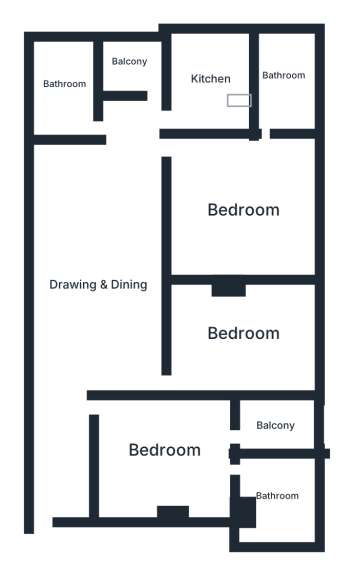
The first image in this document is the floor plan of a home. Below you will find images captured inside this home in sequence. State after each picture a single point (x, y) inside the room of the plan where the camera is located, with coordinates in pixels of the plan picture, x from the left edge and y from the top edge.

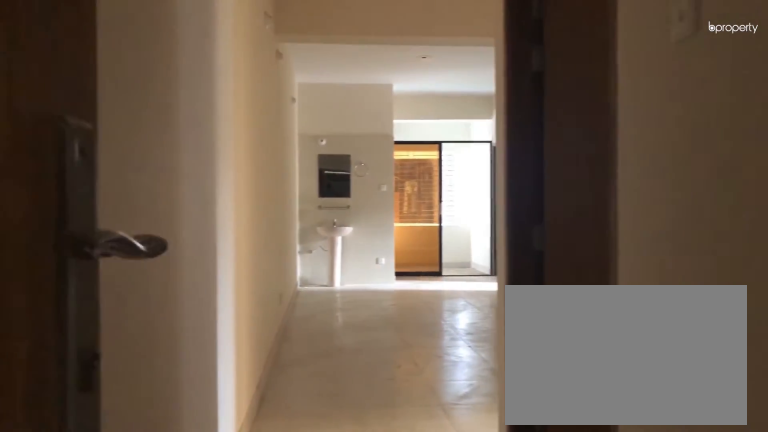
(49, 436)
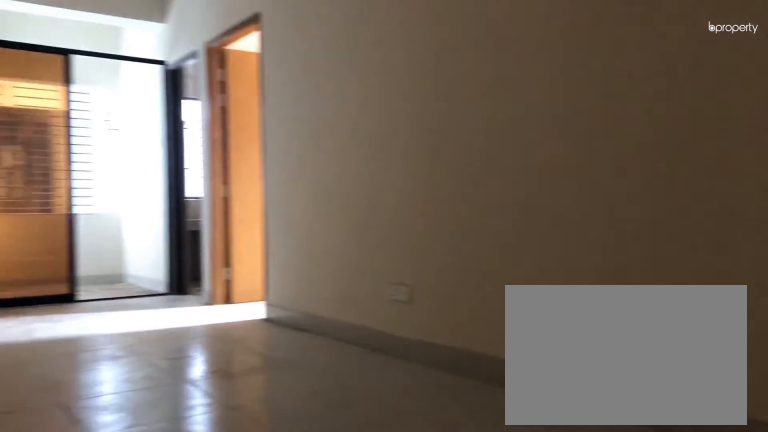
(98, 281)
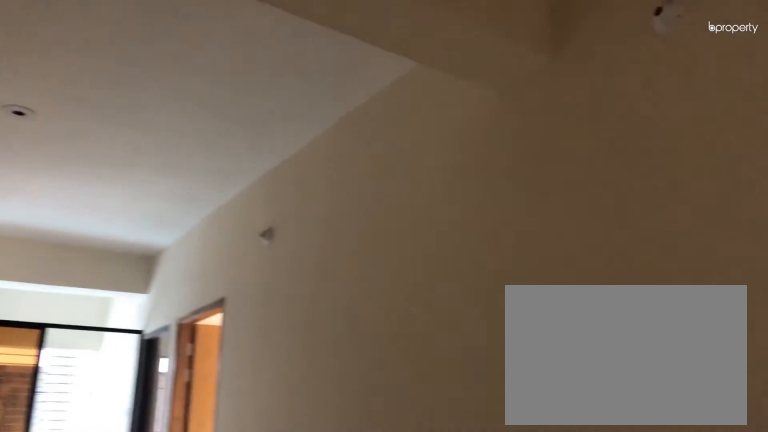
(98, 282)
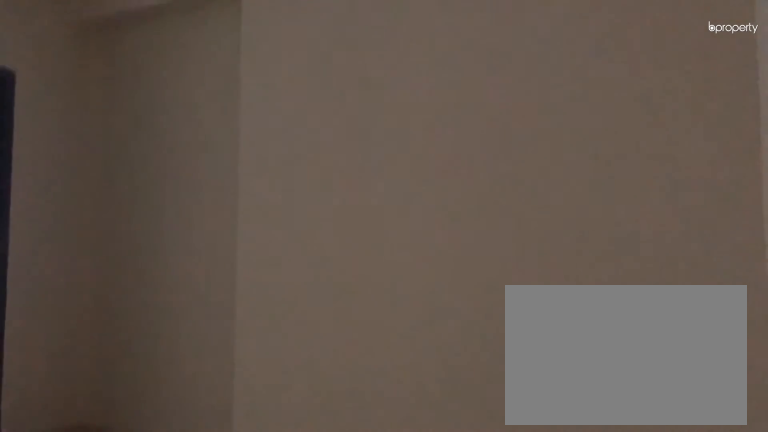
(164, 452)
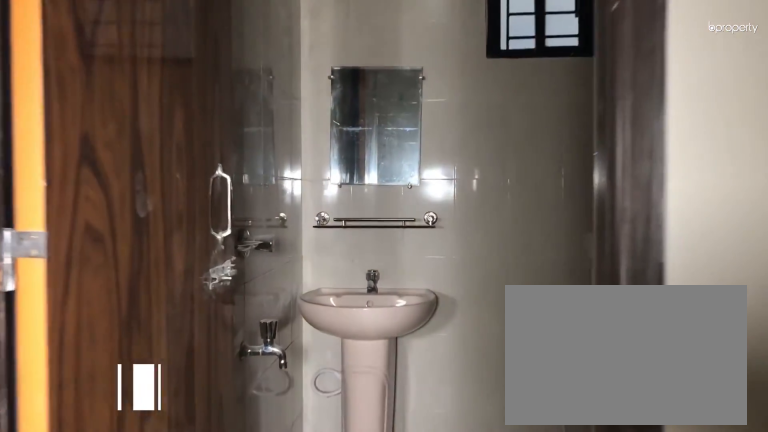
(278, 498)
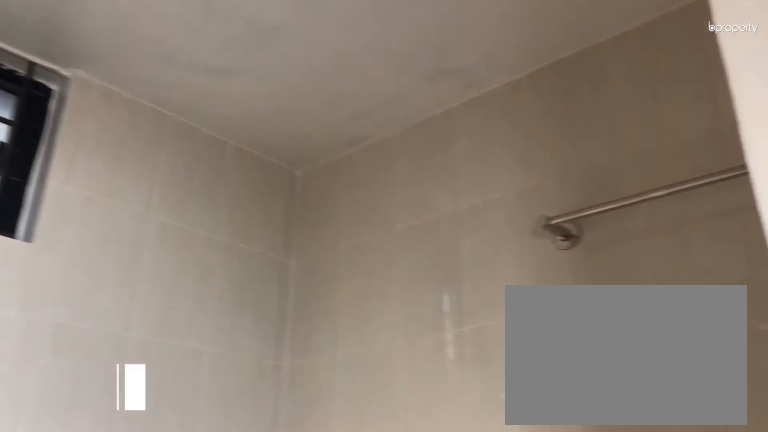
(278, 498)
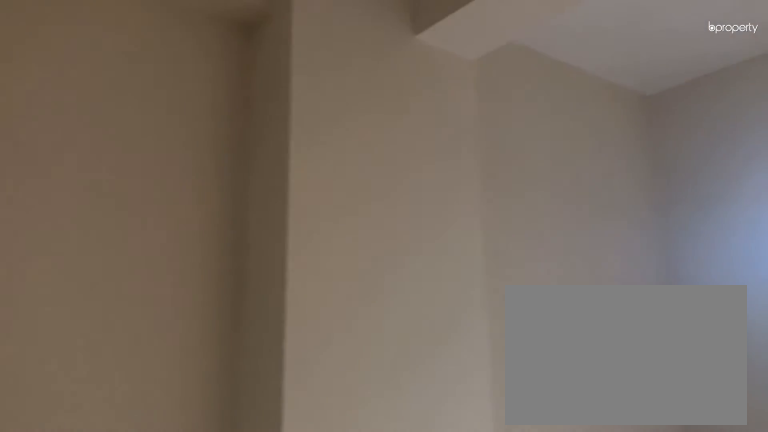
(245, 332)
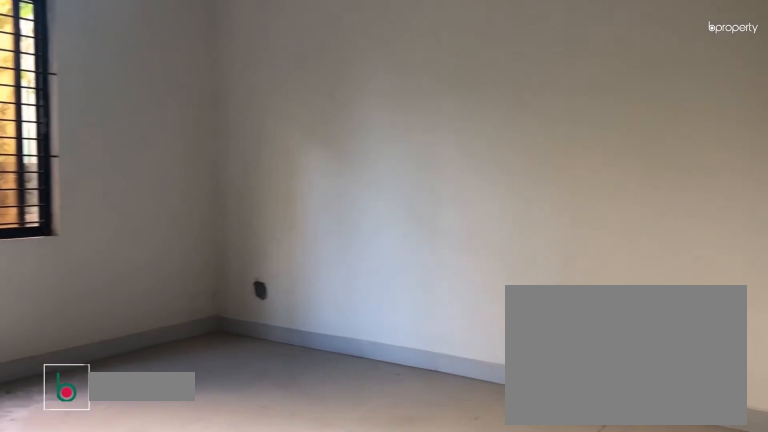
(246, 207)
